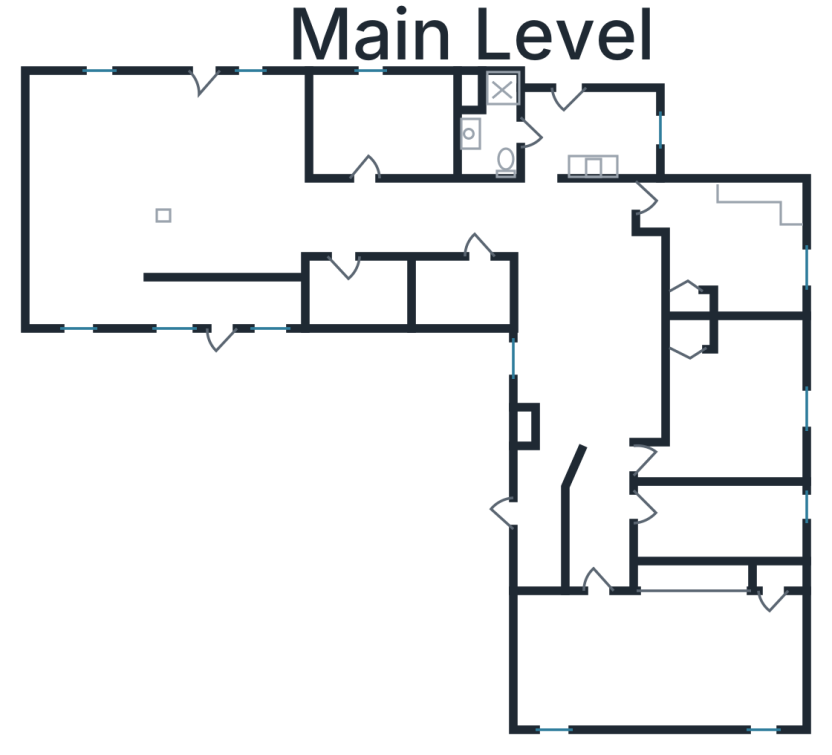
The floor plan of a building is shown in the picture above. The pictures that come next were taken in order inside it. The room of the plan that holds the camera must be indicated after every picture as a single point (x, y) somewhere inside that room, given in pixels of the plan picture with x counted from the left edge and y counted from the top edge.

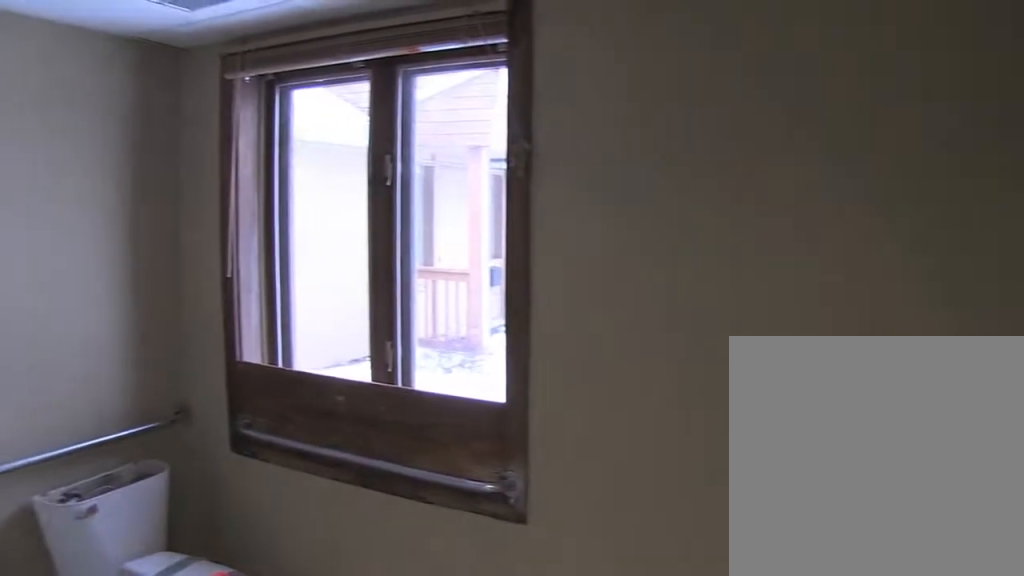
(360, 293)
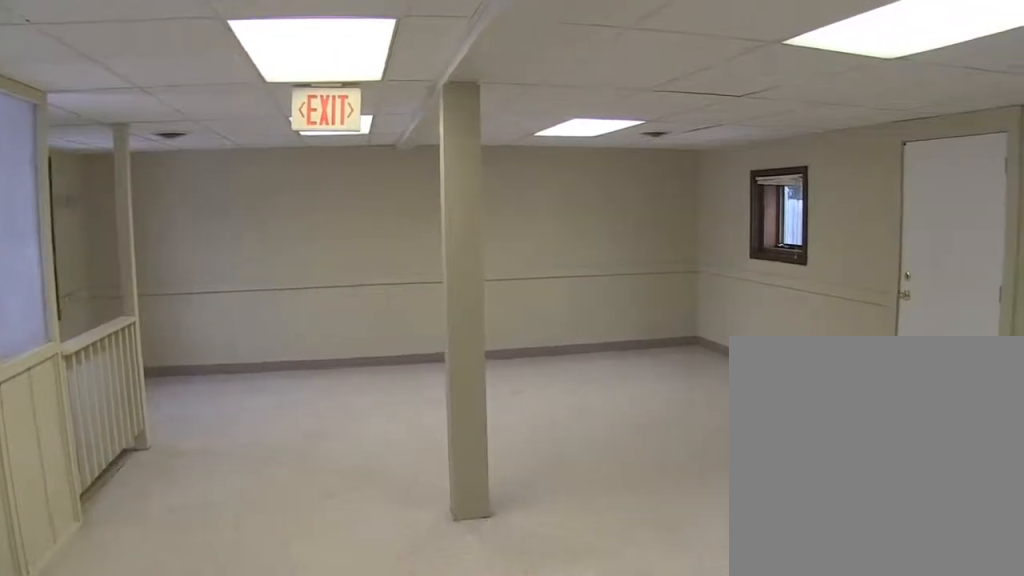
(159, 186)
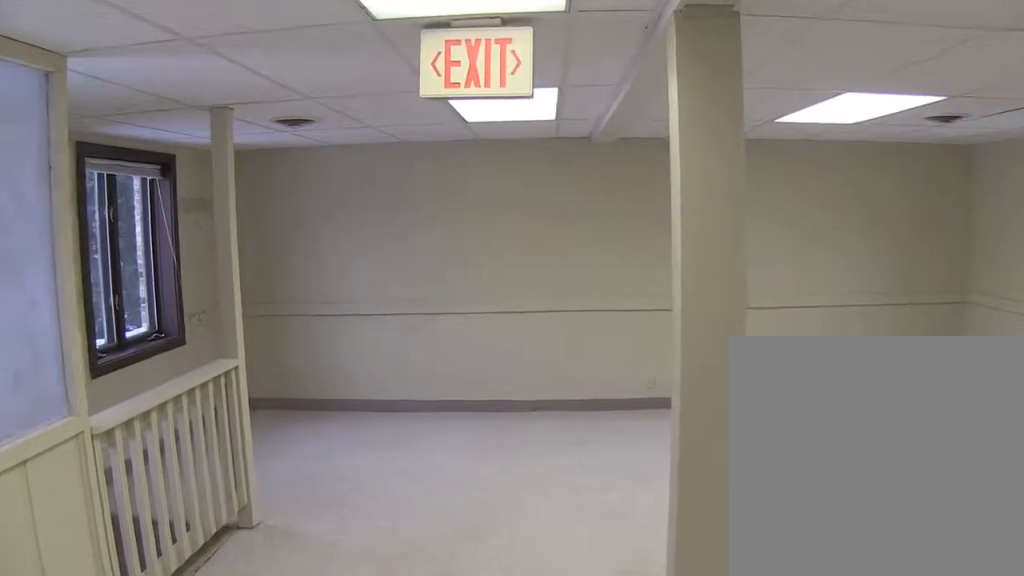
(159, 186)
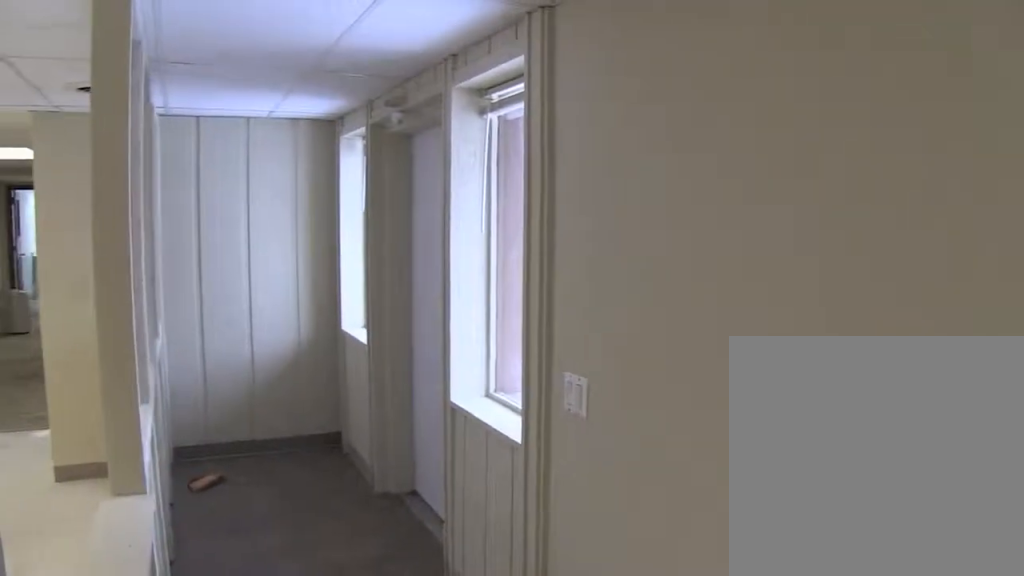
(225, 304)
